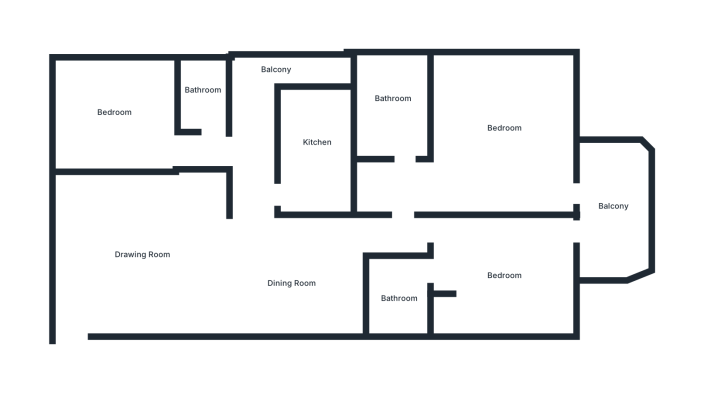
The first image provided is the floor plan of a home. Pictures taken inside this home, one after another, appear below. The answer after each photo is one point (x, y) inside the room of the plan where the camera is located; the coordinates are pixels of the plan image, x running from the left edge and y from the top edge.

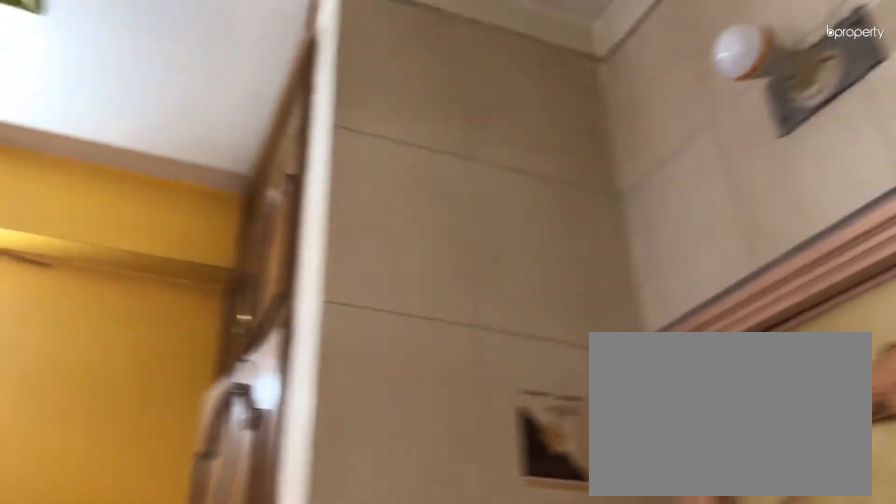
(501, 275)
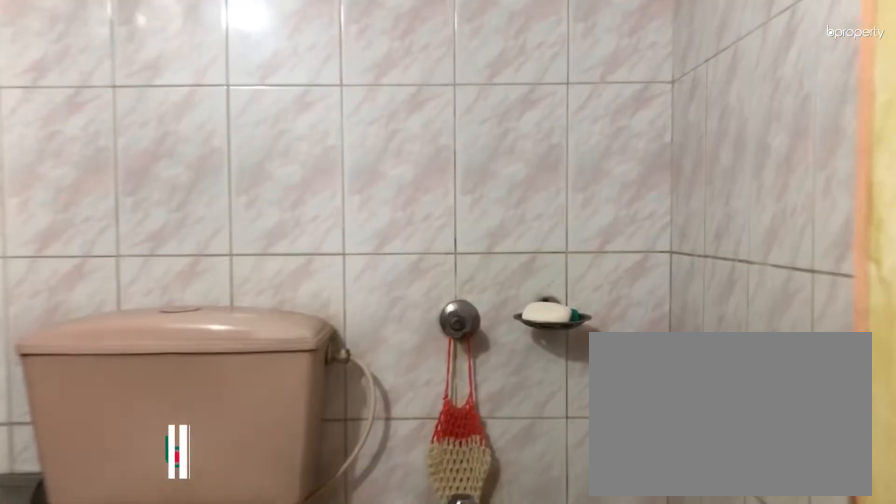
(397, 297)
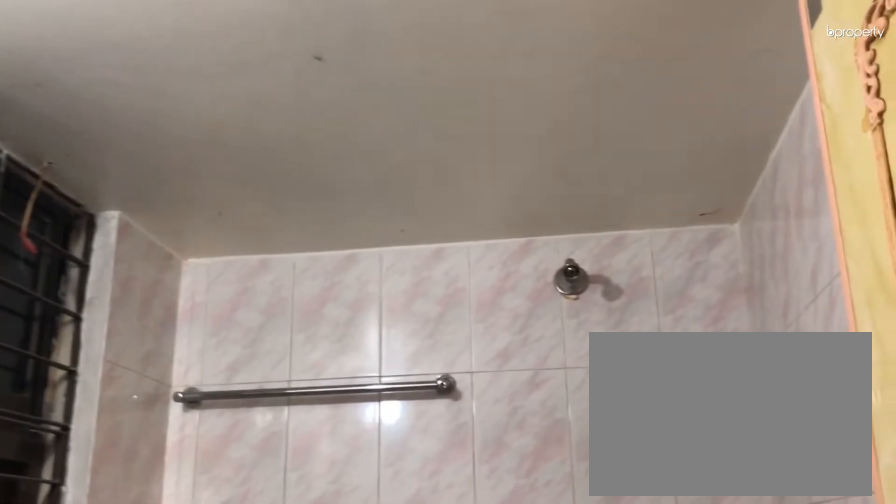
(397, 297)
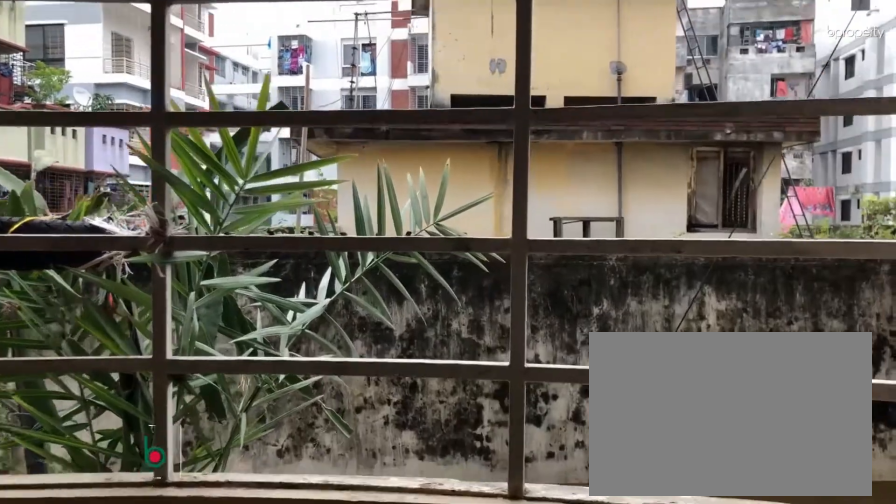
(612, 211)
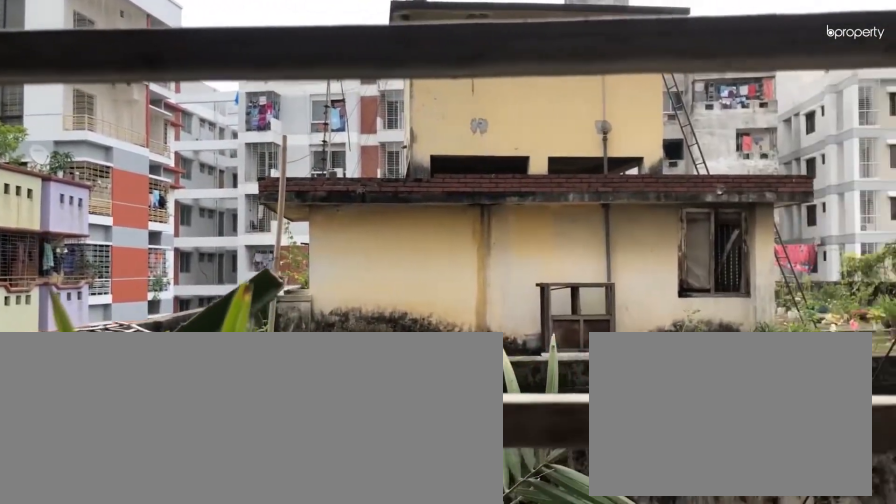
(612, 211)
